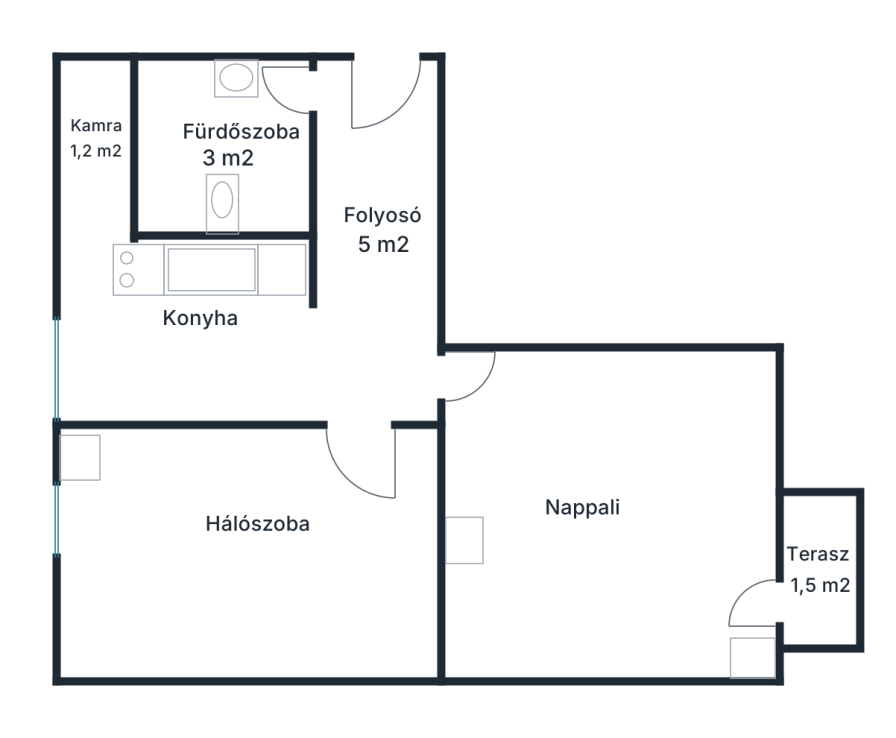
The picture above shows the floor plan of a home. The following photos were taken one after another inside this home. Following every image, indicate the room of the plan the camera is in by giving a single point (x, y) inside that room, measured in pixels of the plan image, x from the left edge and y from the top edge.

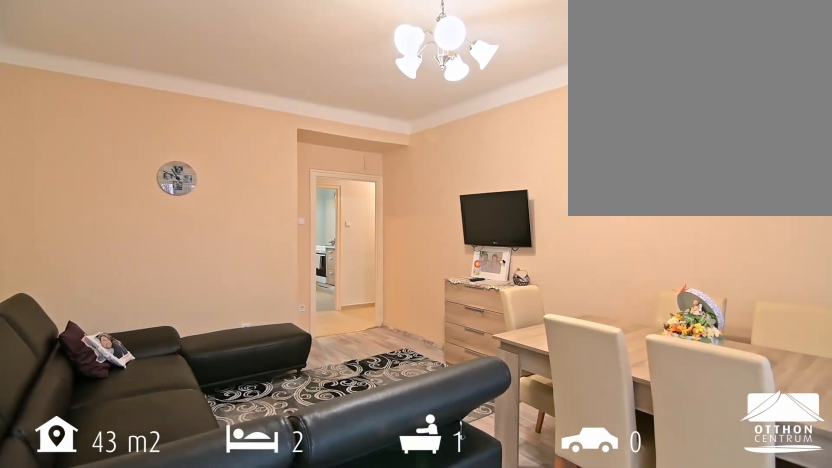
(609, 523)
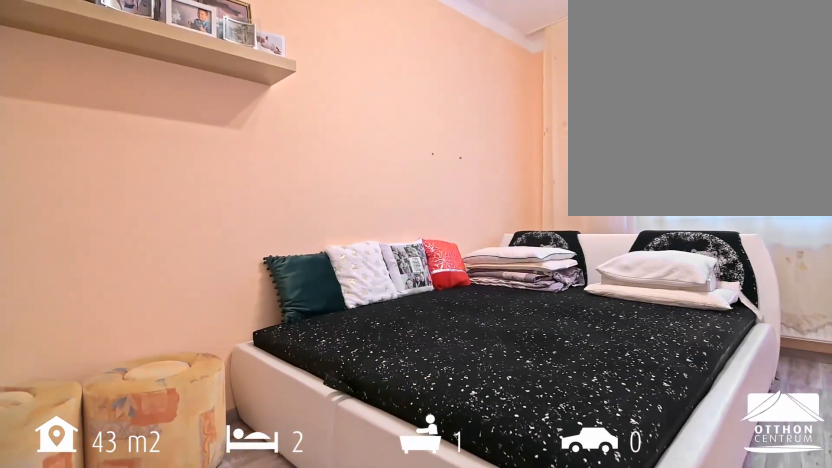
(239, 553)
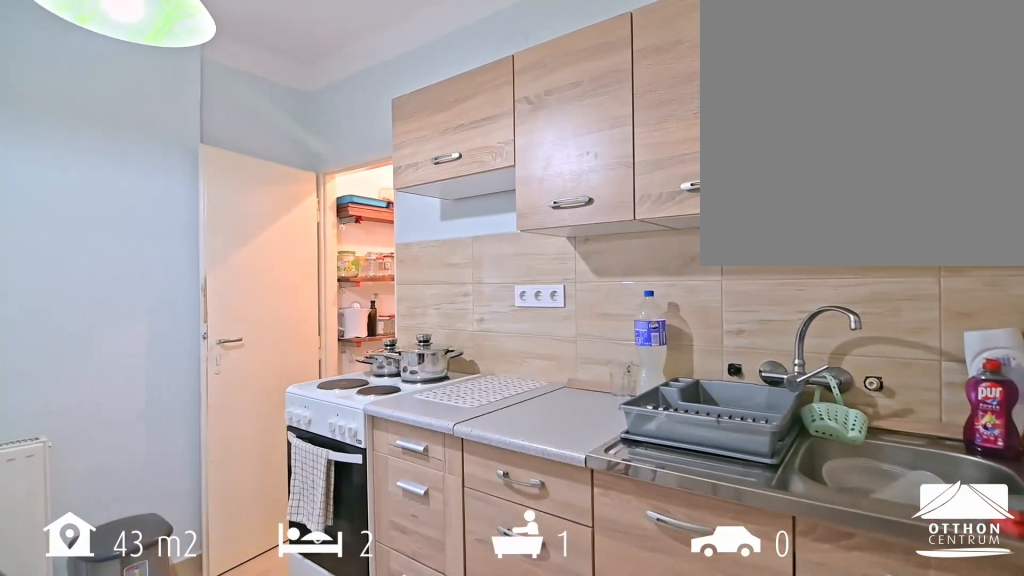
(213, 350)
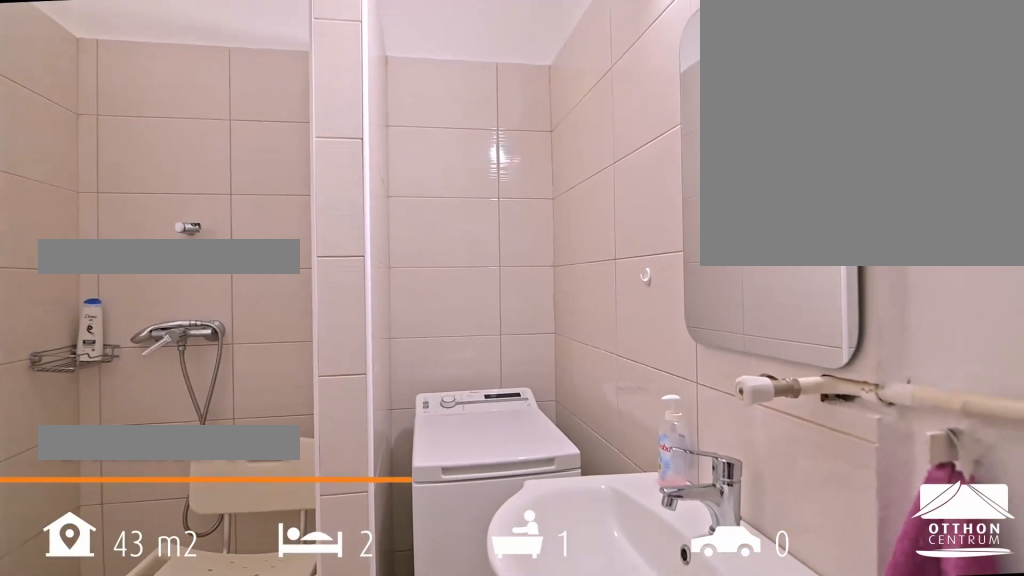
(220, 153)
